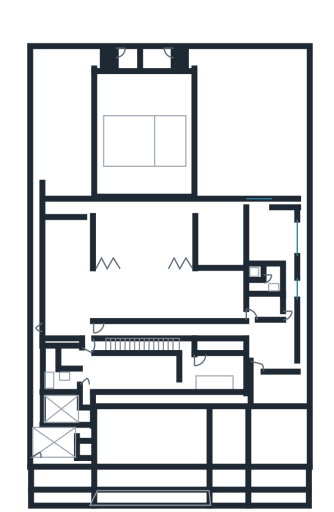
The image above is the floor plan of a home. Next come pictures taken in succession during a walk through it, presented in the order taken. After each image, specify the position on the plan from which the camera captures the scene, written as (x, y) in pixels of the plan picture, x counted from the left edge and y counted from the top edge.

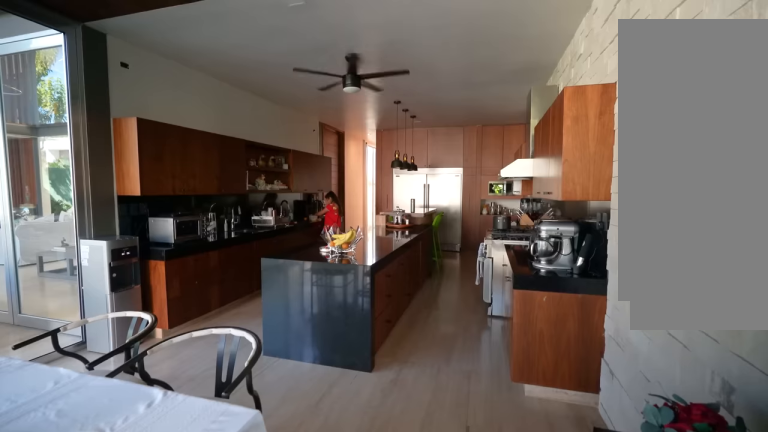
(46, 221)
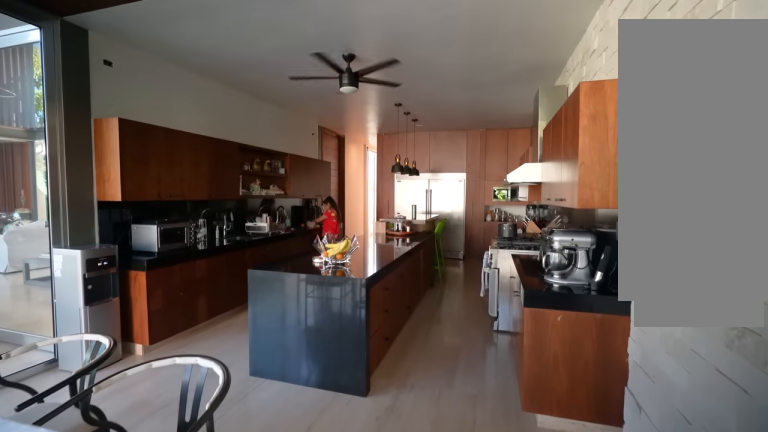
(46, 226)
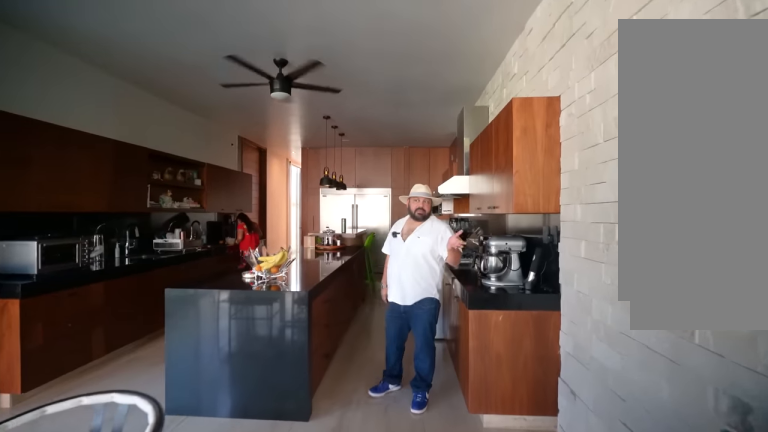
(55, 235)
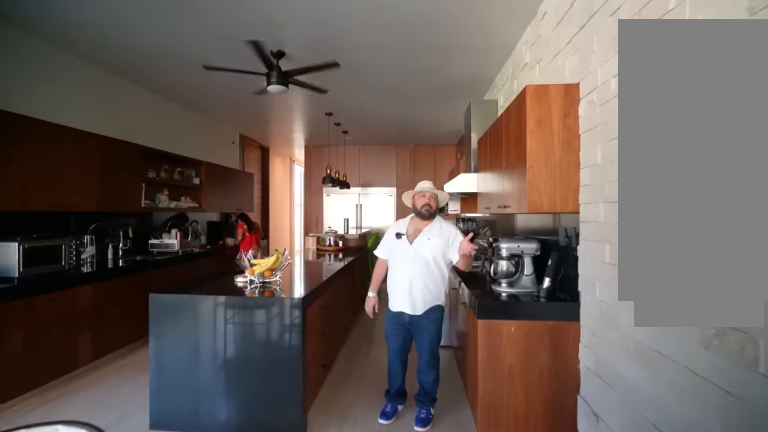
(53, 236)
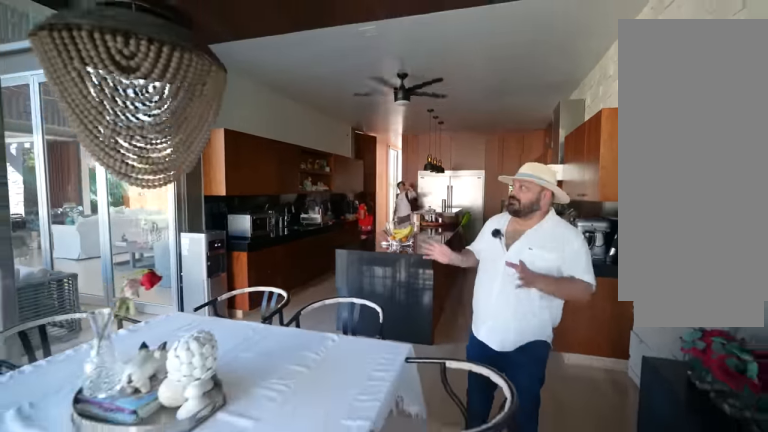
(53, 234)
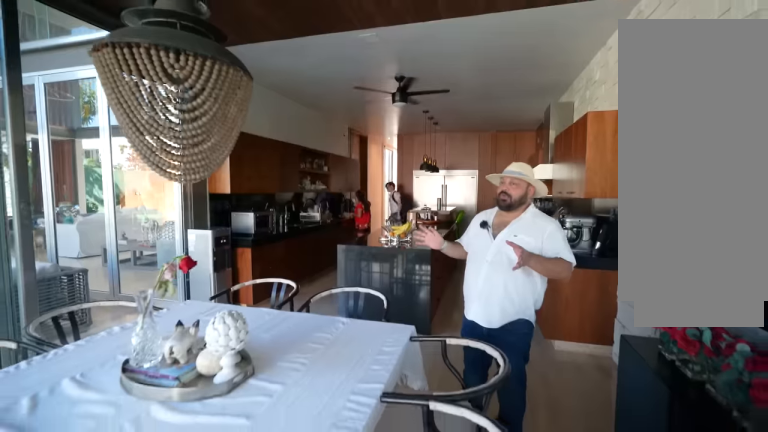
(51, 234)
